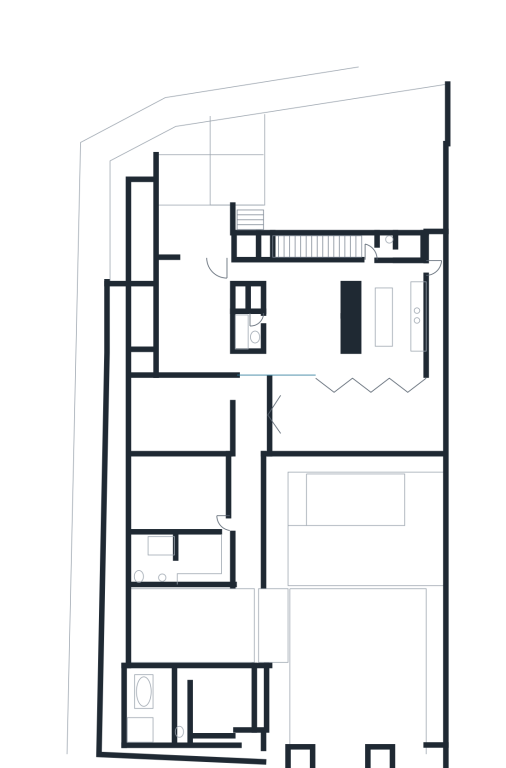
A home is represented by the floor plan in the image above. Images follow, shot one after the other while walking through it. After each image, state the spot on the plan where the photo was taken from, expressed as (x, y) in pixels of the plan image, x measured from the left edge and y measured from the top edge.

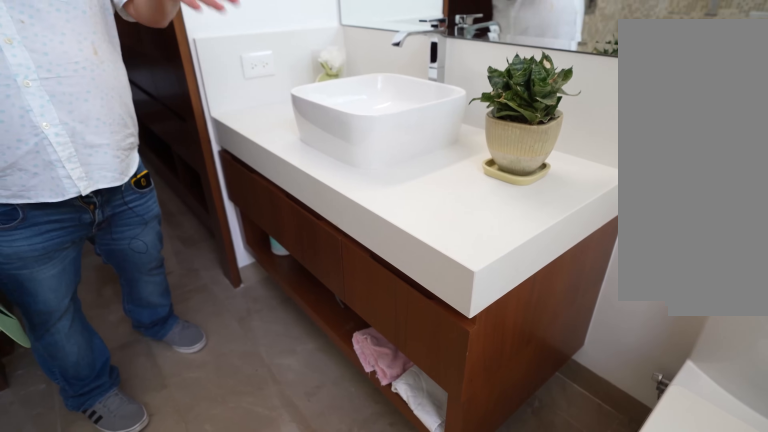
(150, 566)
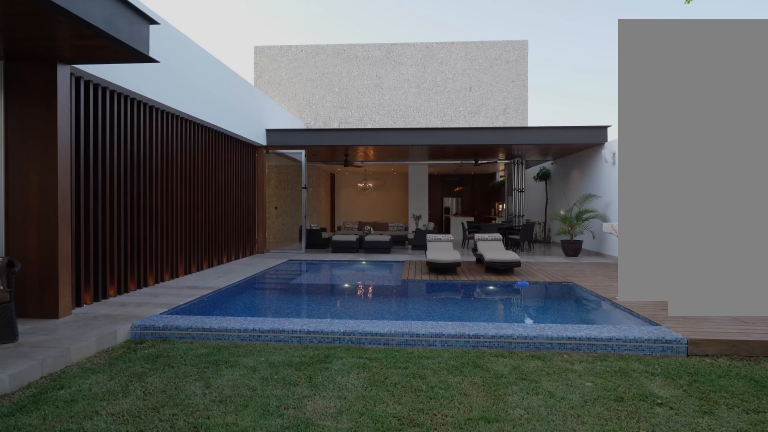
(343, 653)
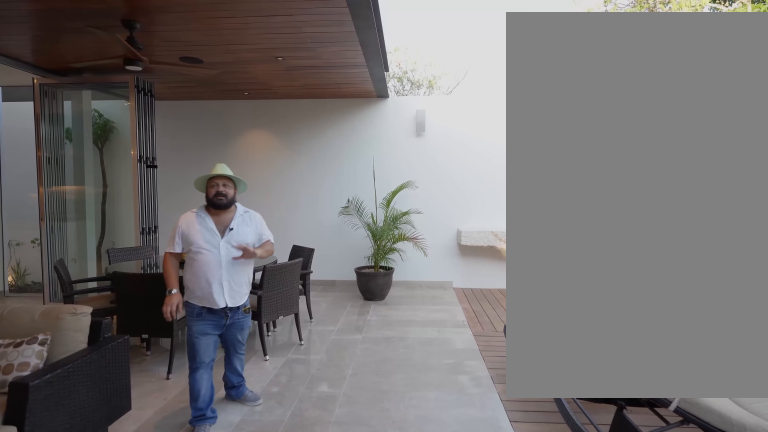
(354, 449)
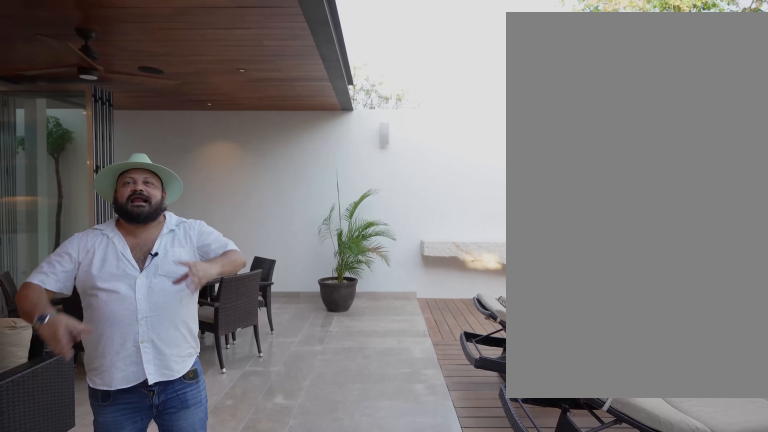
(355, 449)
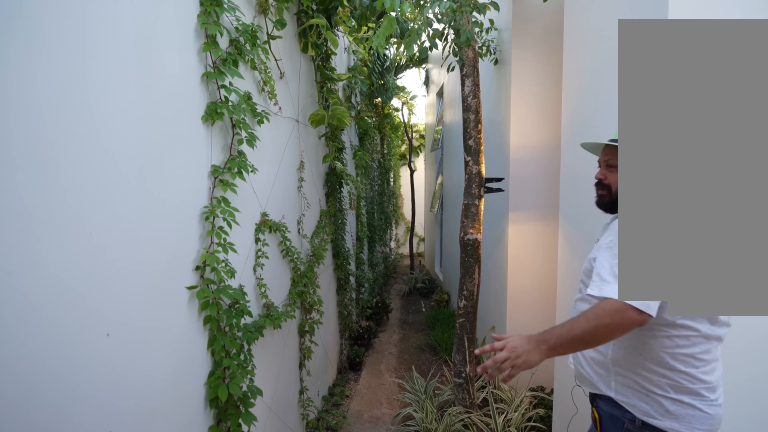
(270, 757)
